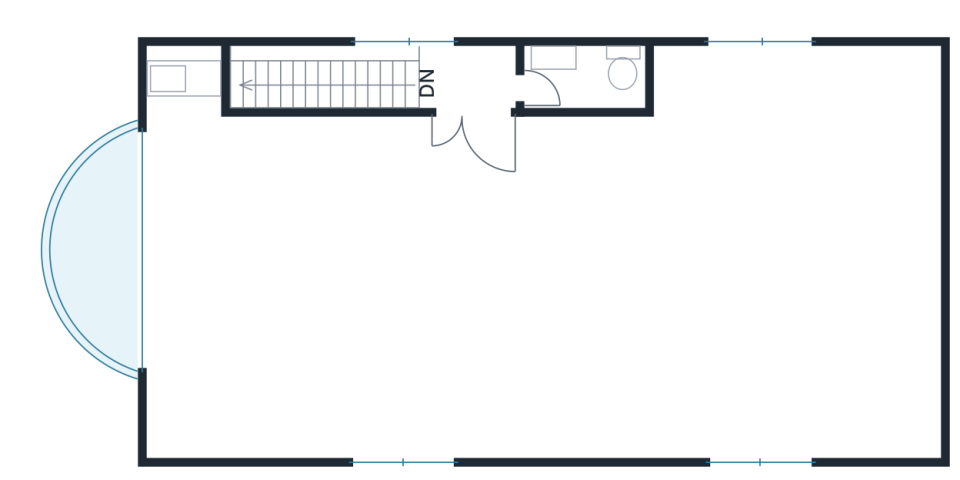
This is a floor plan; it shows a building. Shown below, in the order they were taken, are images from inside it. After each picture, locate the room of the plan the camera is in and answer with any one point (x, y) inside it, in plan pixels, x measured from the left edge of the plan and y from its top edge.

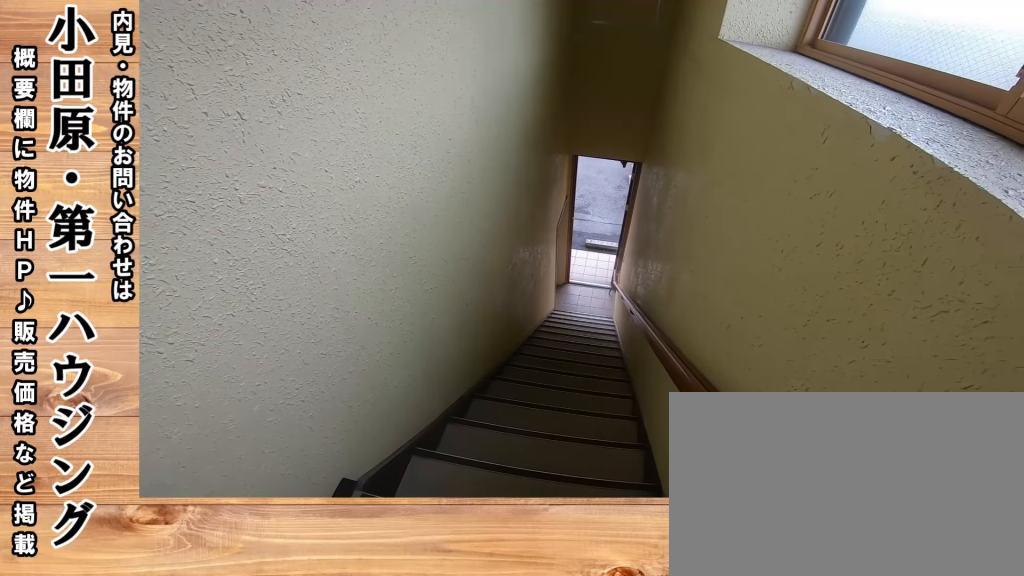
(498, 88)
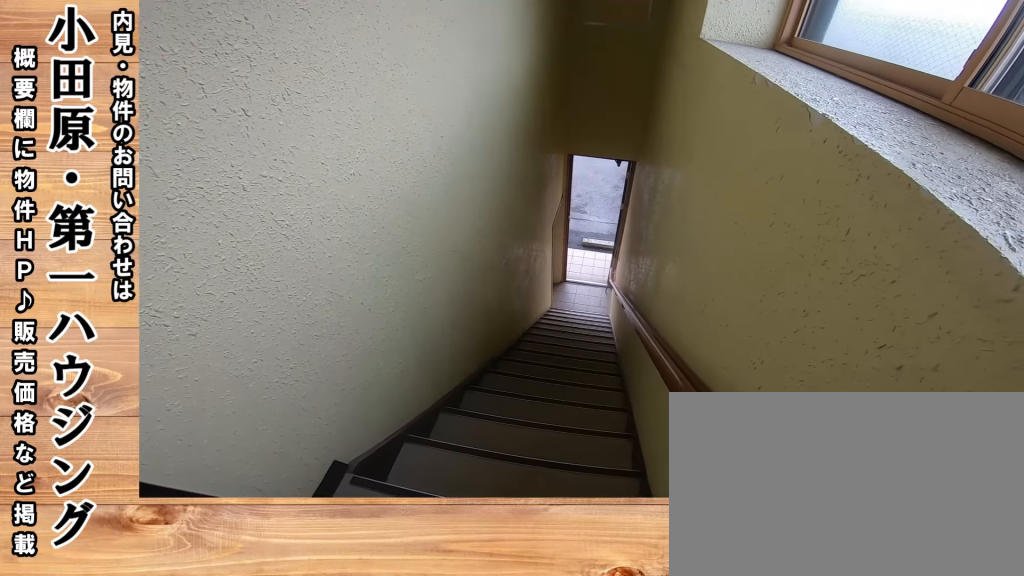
(498, 88)
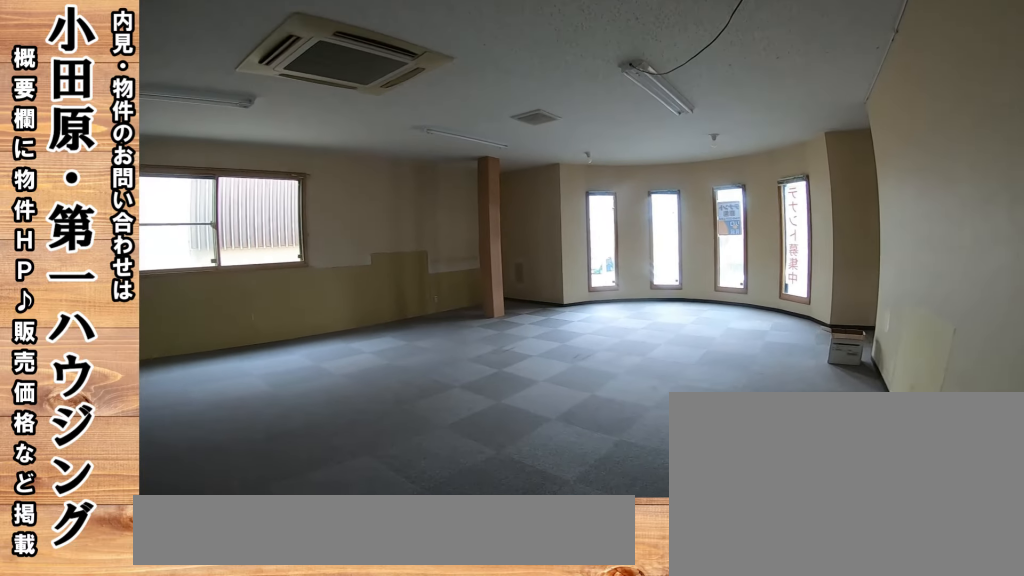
(415, 261)
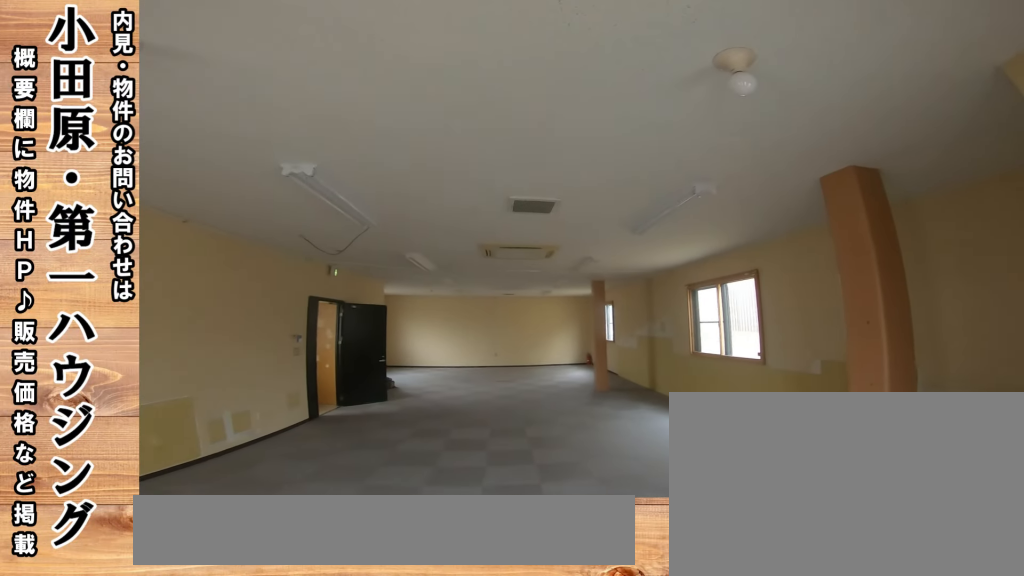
(540, 288)
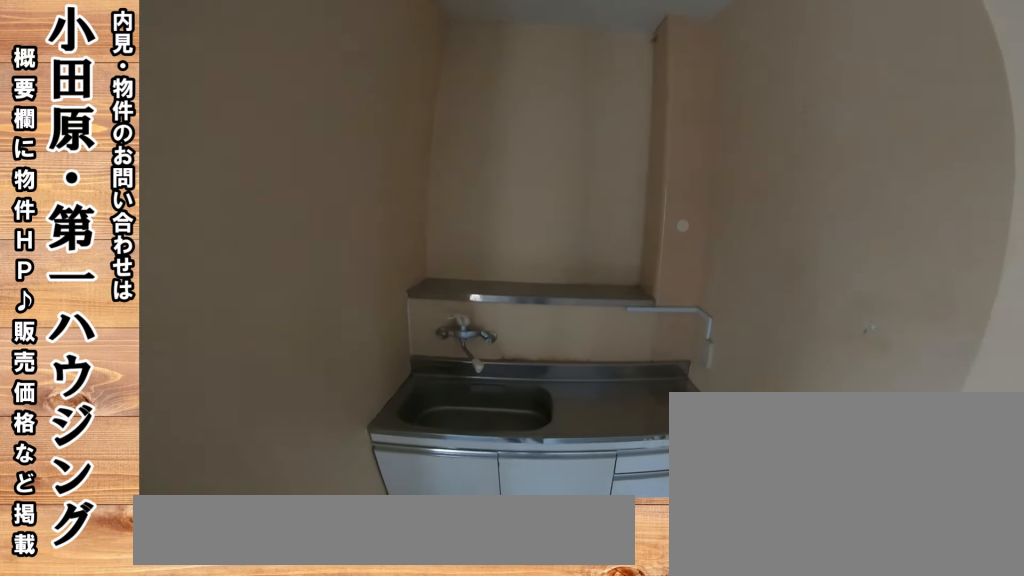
(198, 108)
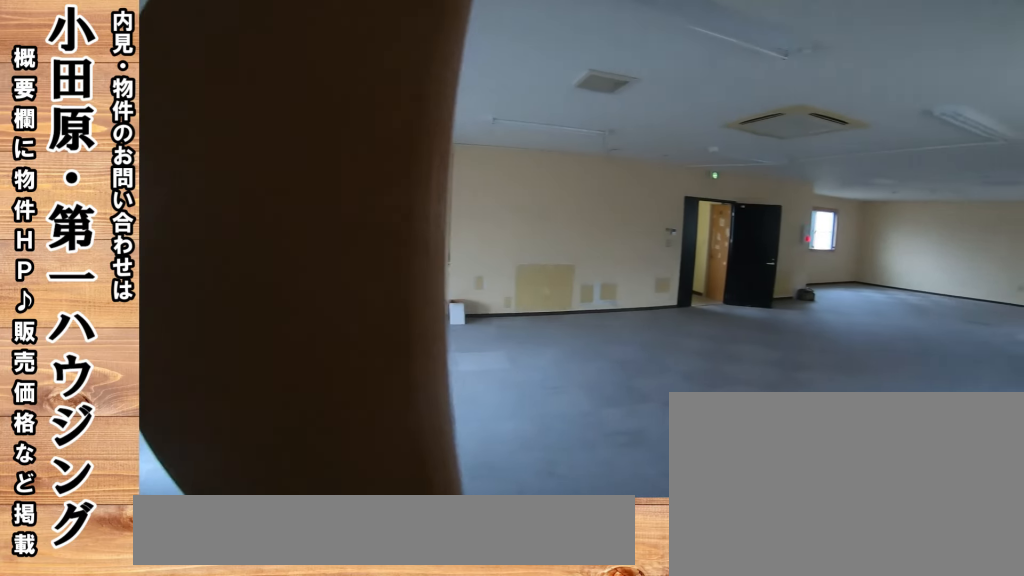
(539, 268)
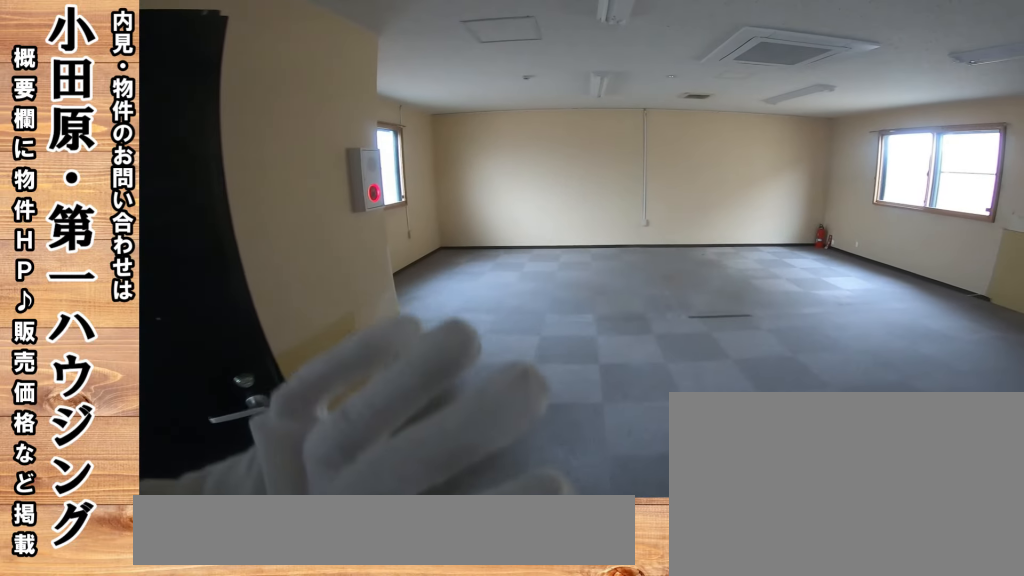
(539, 268)
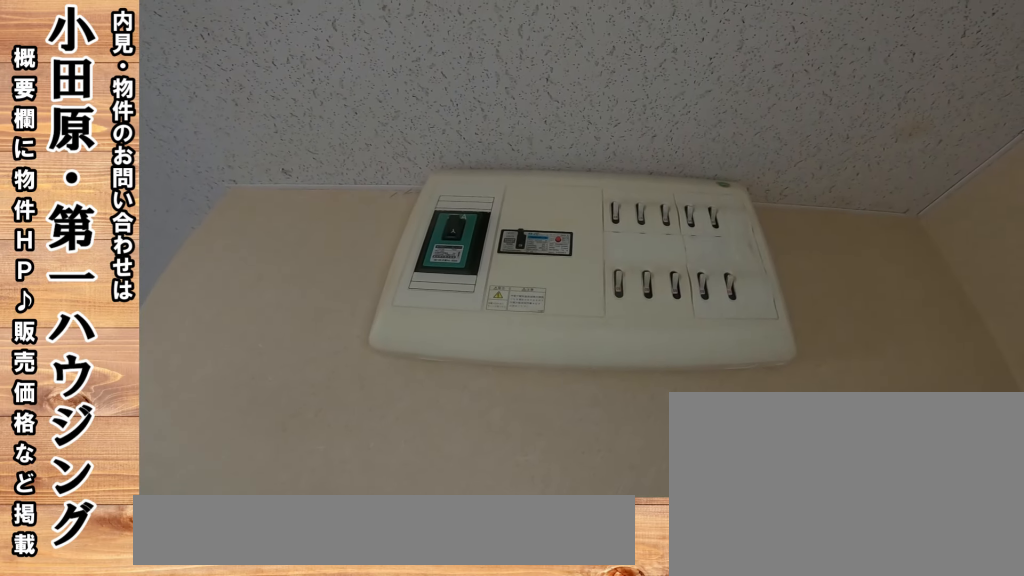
(542, 290)
